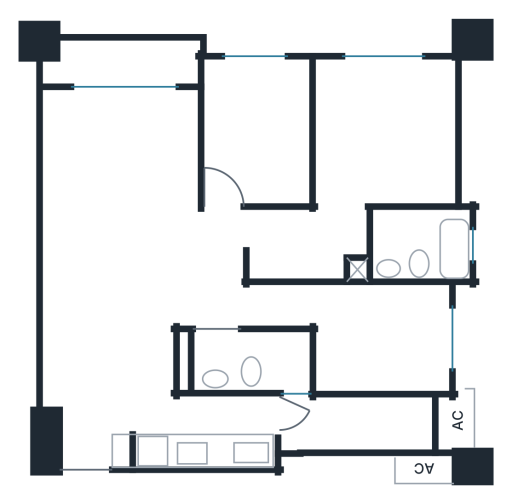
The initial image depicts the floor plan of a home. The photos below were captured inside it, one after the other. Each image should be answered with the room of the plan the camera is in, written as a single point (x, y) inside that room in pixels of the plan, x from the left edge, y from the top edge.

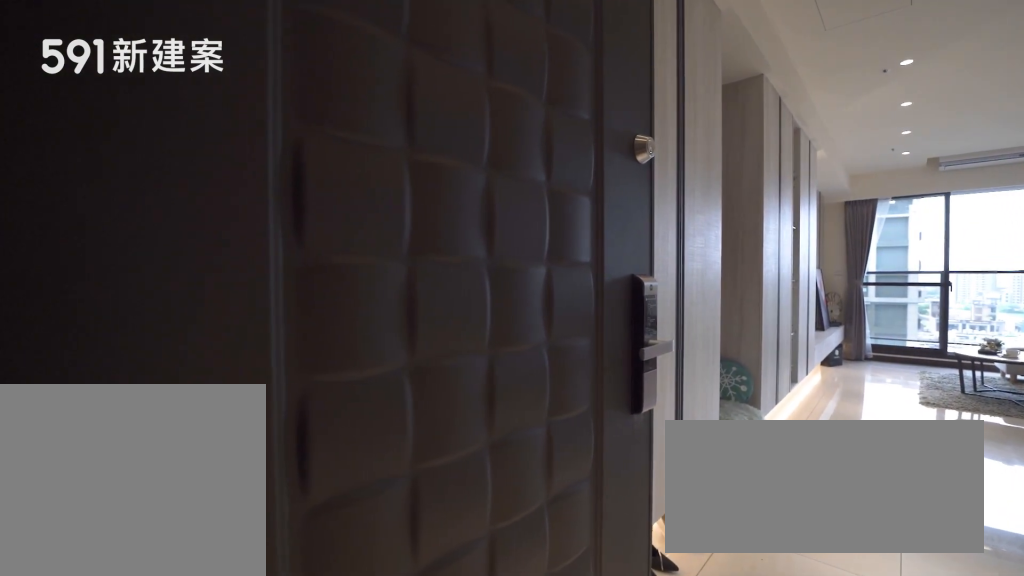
(85, 444)
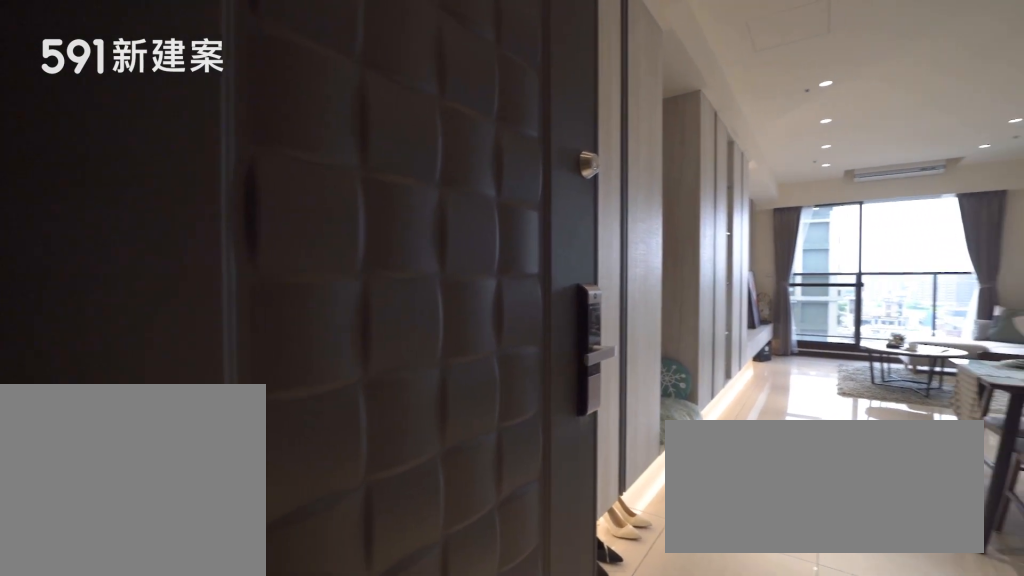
(85, 444)
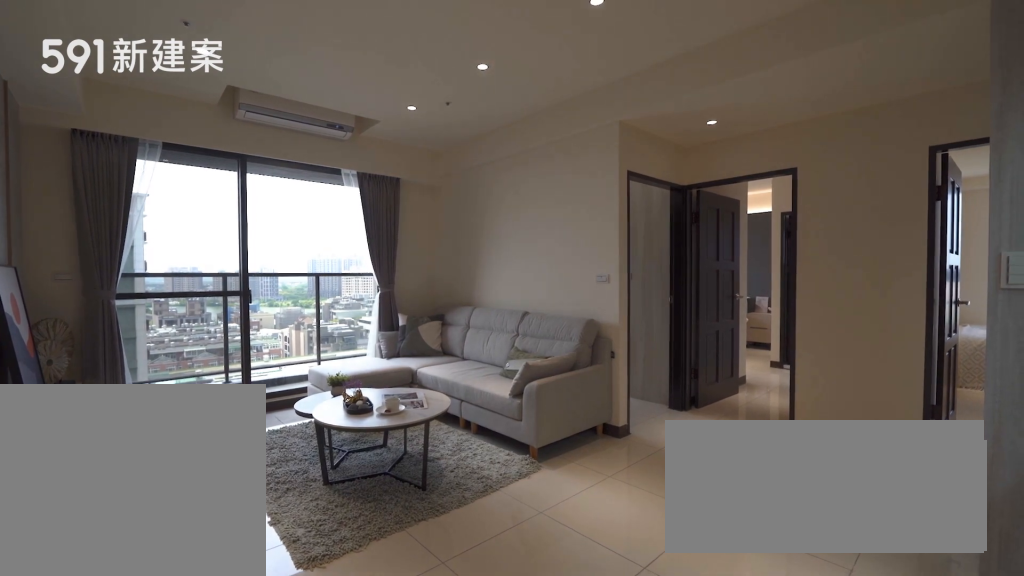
(120, 173)
